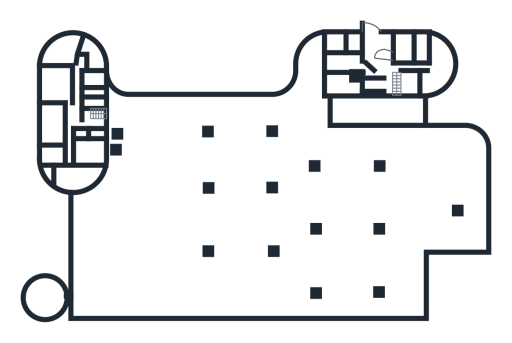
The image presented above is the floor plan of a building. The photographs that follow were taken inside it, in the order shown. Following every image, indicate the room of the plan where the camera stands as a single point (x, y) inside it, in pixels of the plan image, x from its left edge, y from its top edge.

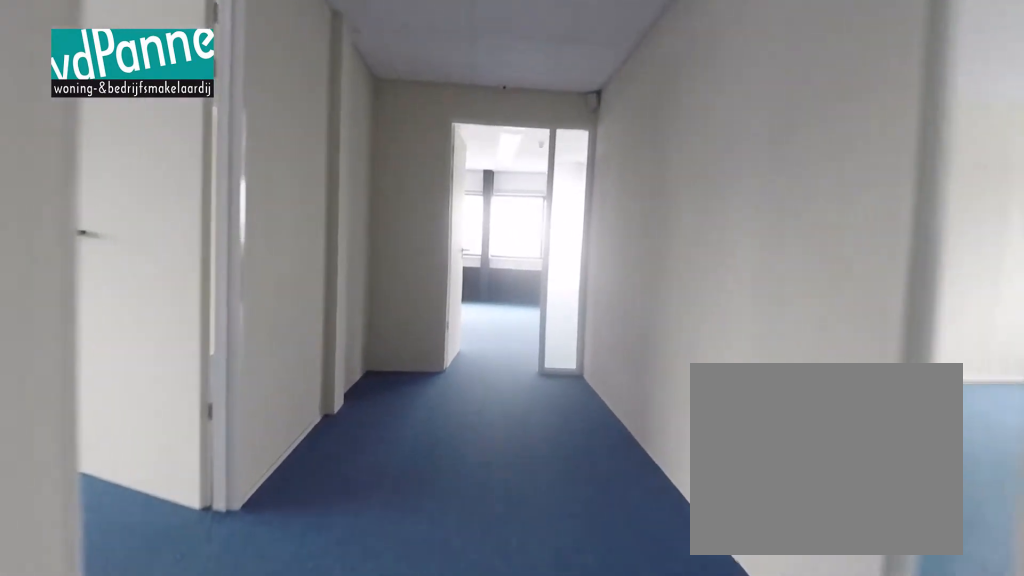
(79, 113)
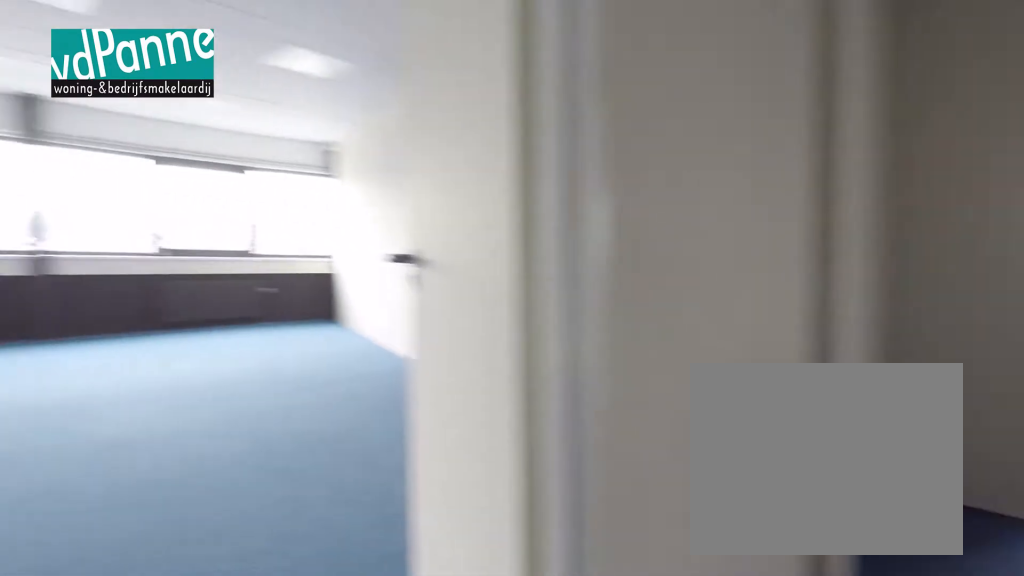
(79, 113)
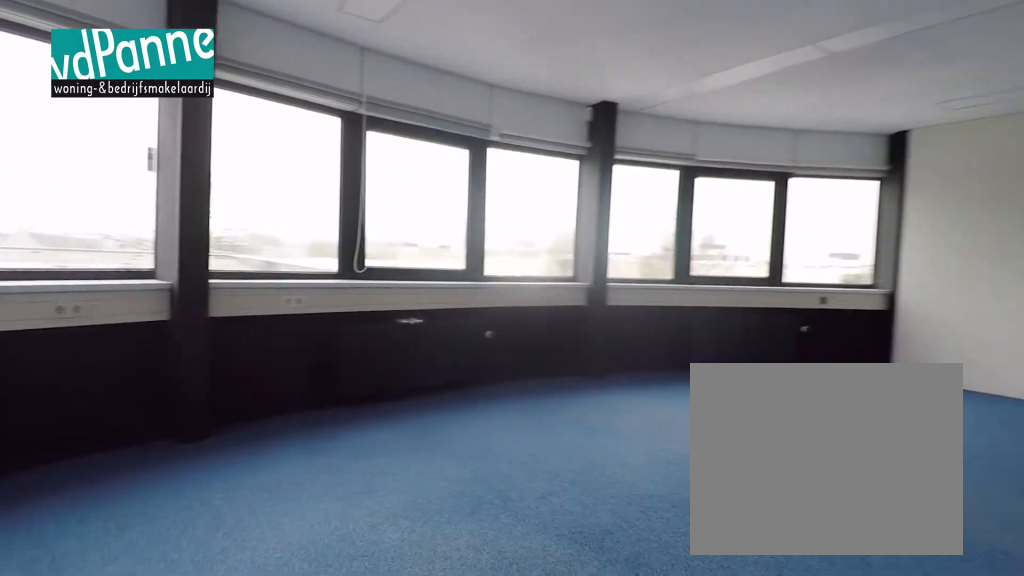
(77, 177)
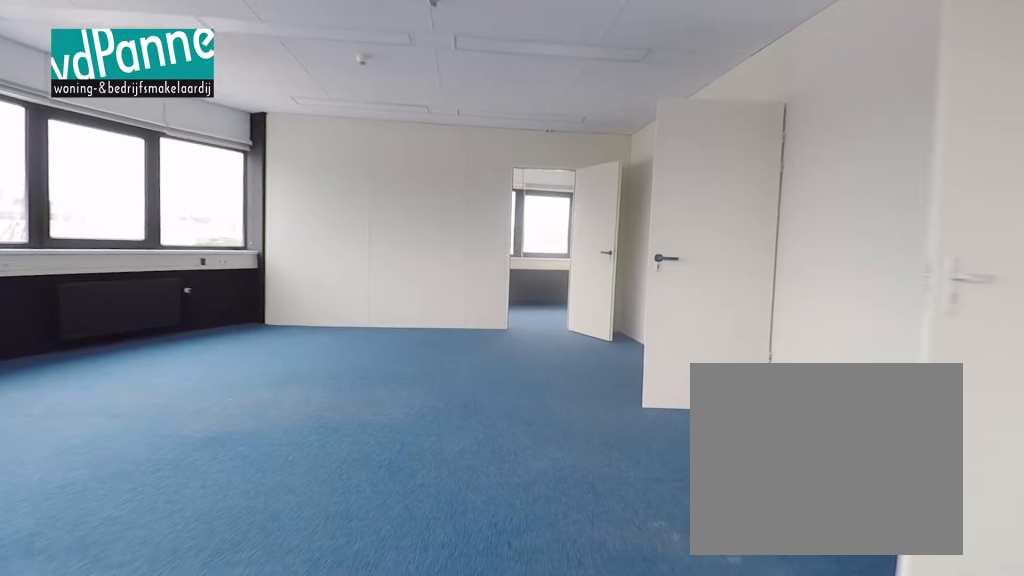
(77, 177)
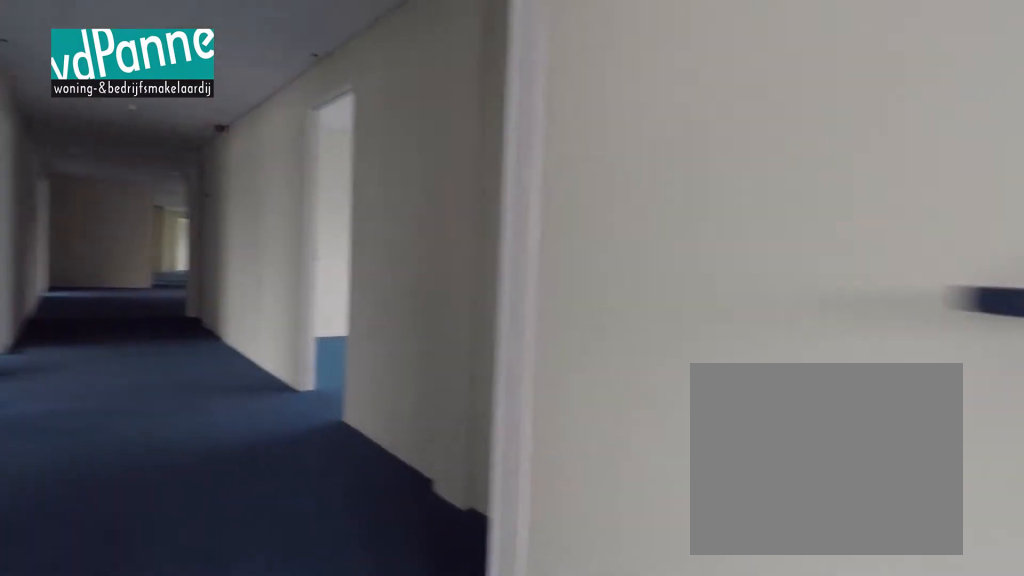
(77, 177)
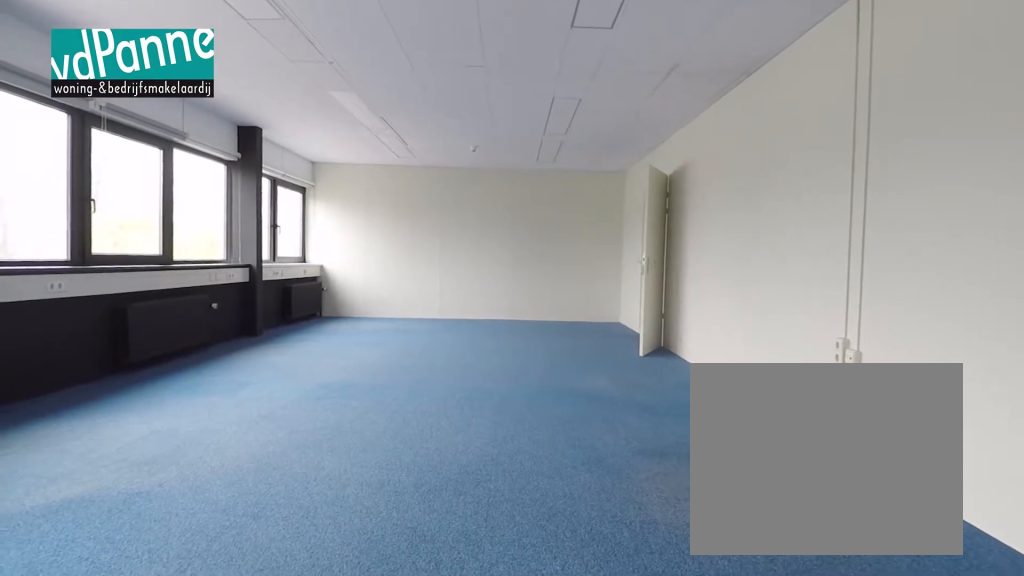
(51, 122)
